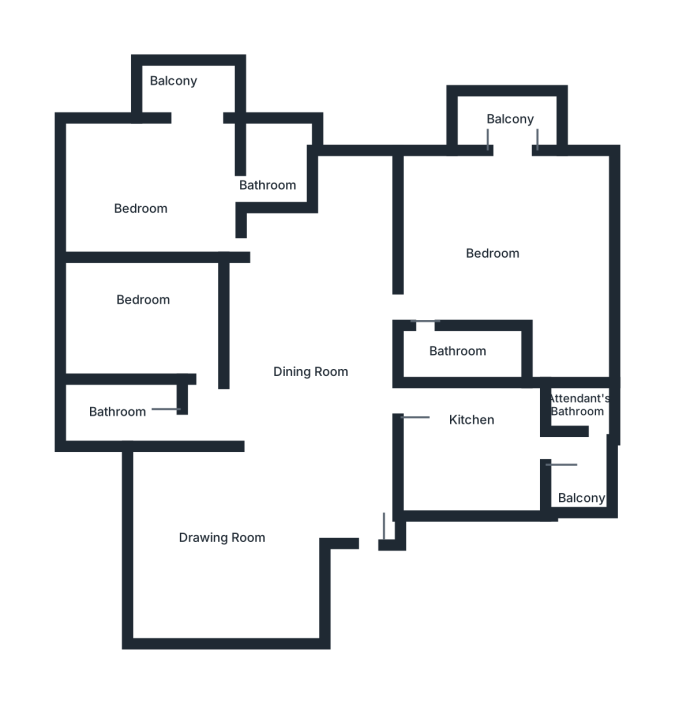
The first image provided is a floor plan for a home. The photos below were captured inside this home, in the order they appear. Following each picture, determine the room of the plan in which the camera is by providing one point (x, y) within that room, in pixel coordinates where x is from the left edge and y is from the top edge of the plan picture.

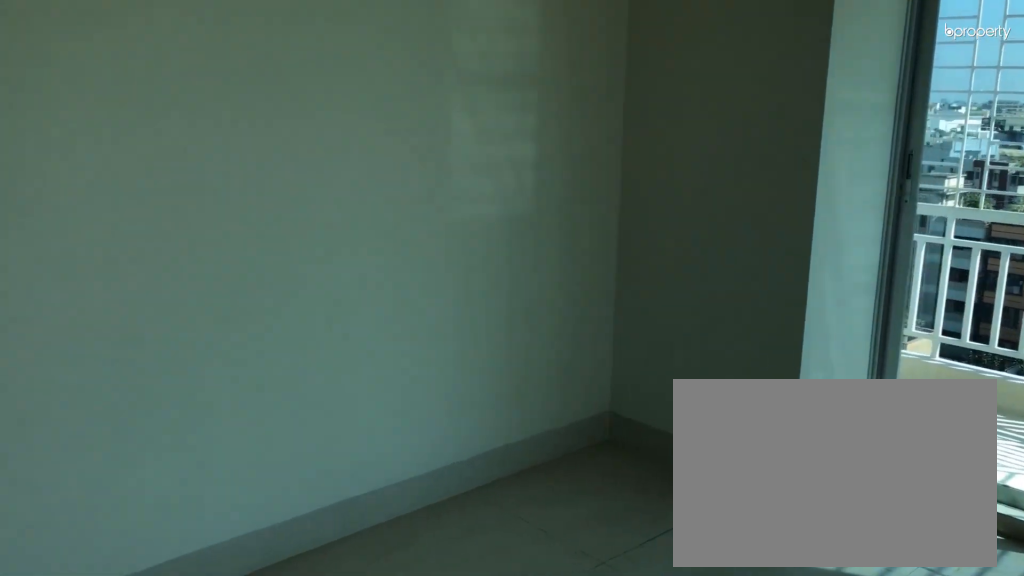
(507, 248)
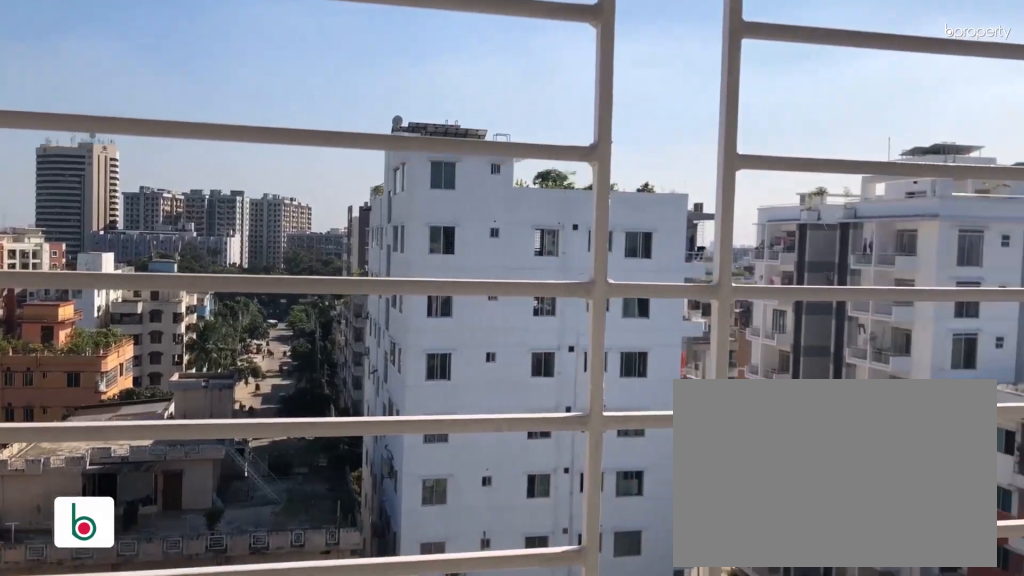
(511, 125)
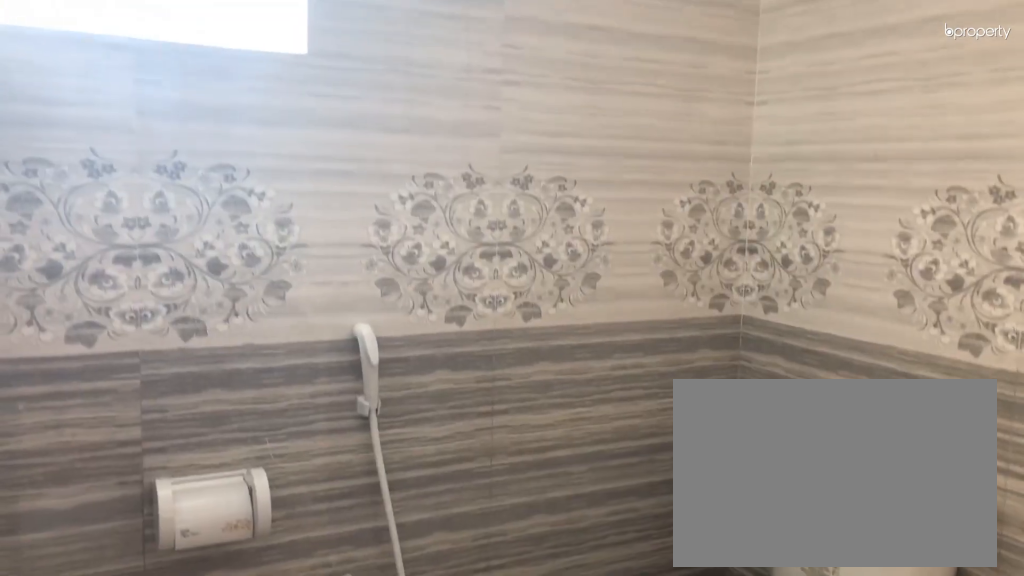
(460, 353)
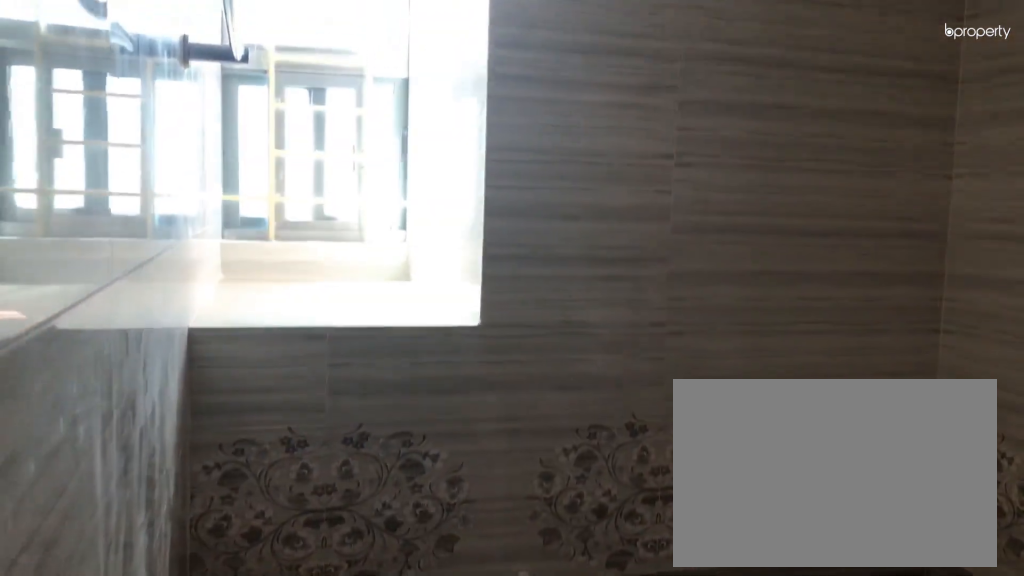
(460, 353)
